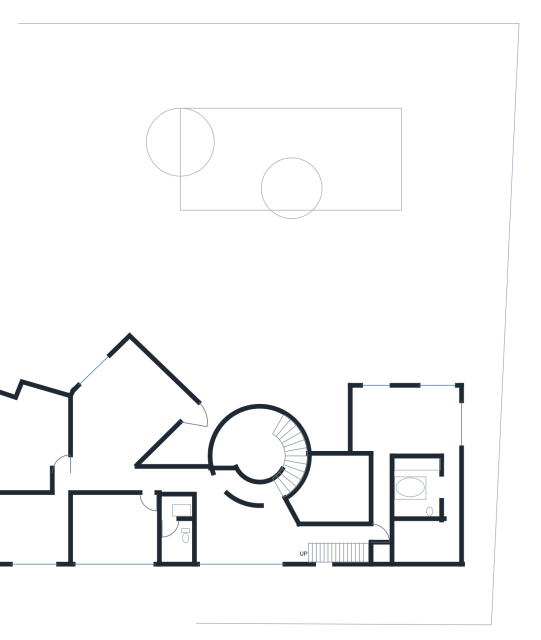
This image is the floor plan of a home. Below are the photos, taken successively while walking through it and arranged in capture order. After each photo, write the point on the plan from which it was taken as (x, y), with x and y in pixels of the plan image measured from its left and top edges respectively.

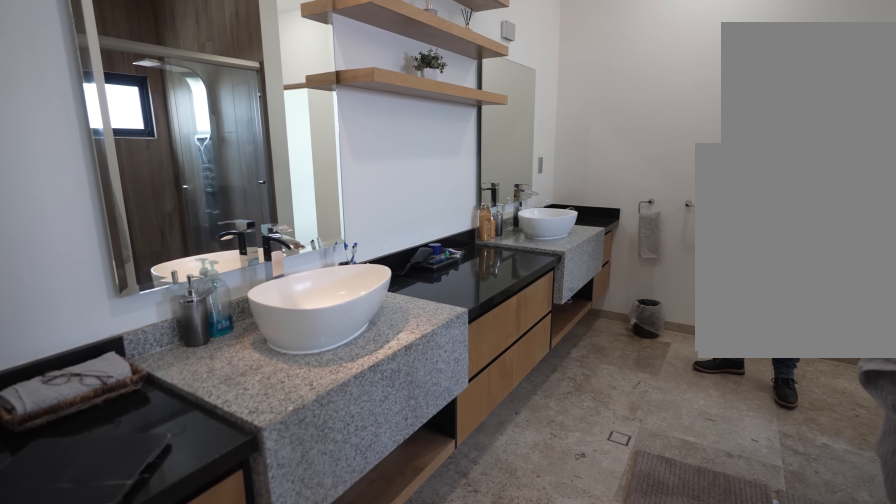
(436, 486)
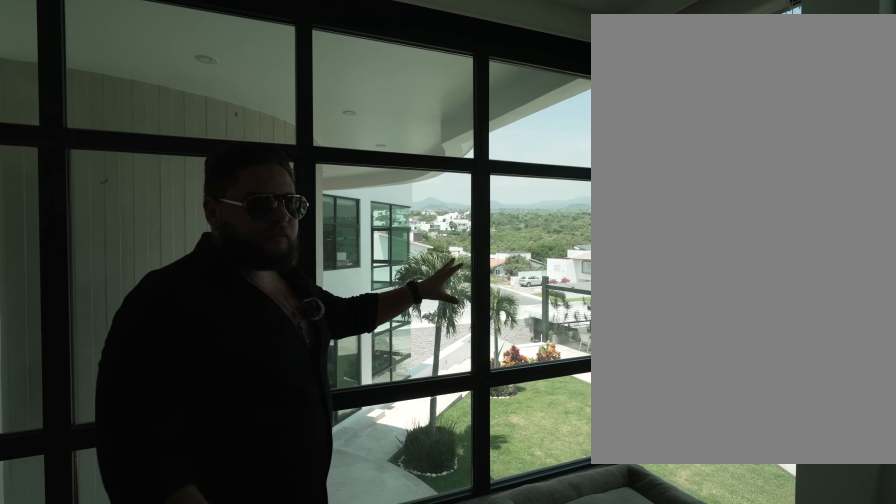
(396, 400)
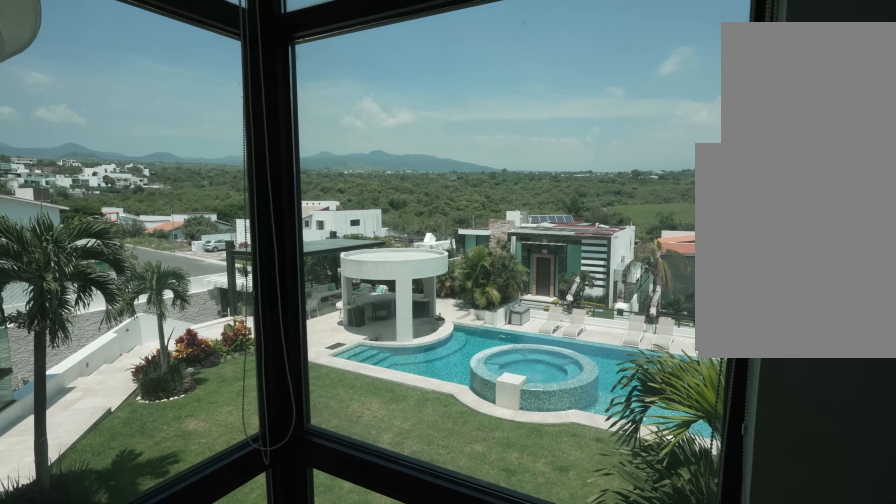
(396, 400)
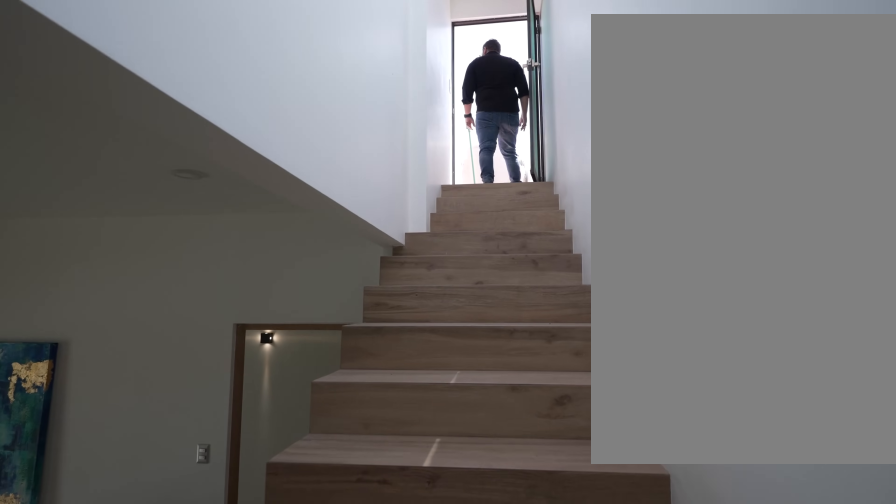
(322, 553)
